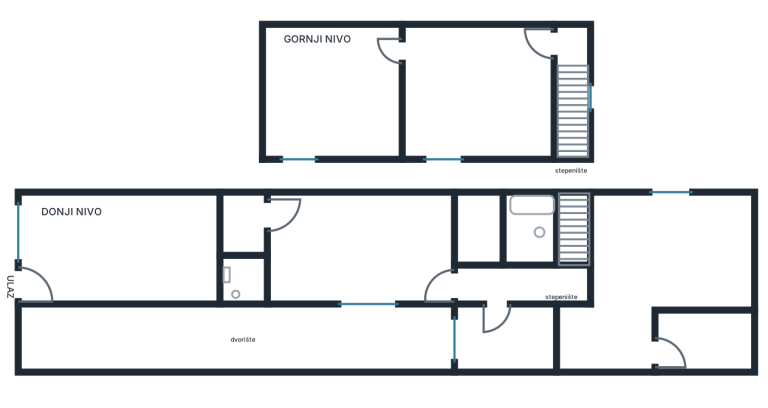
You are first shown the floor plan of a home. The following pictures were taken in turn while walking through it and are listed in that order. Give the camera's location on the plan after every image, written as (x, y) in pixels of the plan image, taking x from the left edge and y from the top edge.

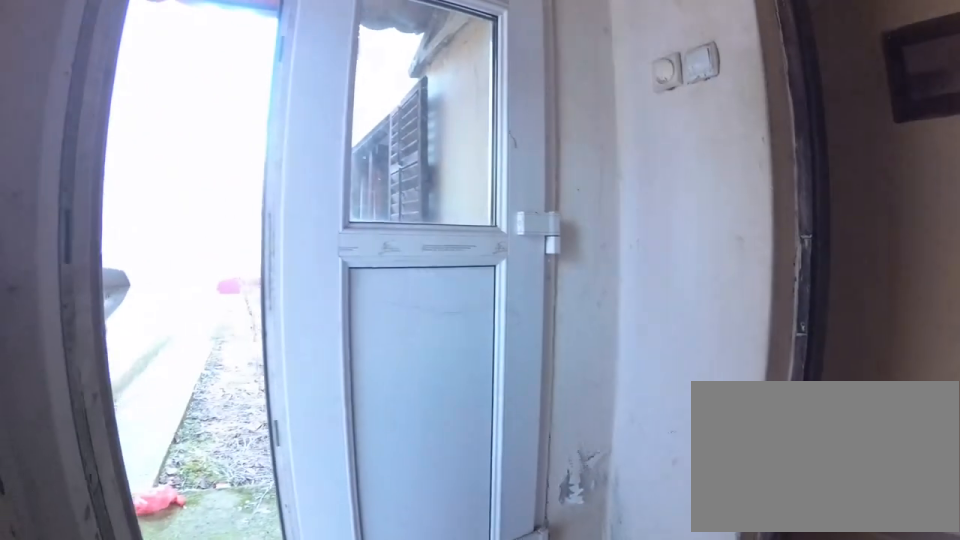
(507, 343)
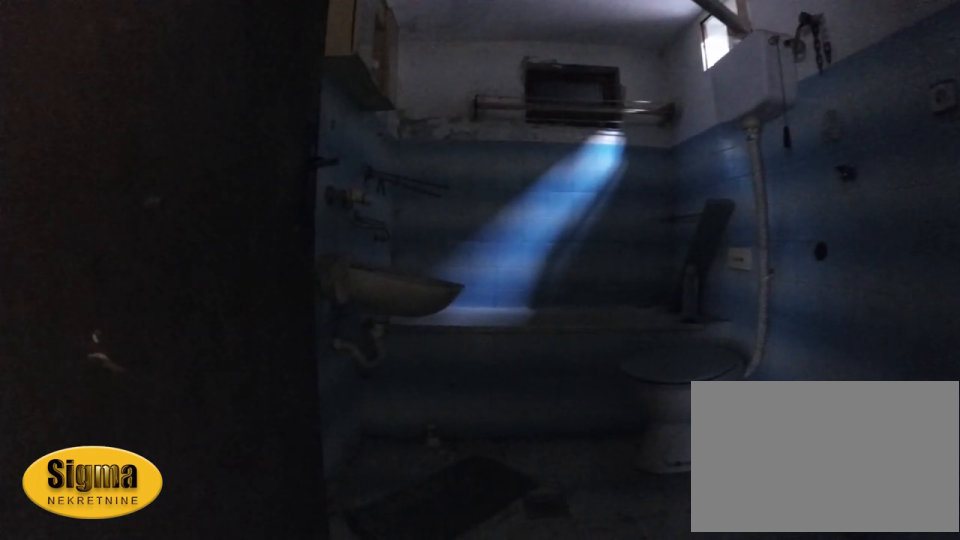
(538, 284)
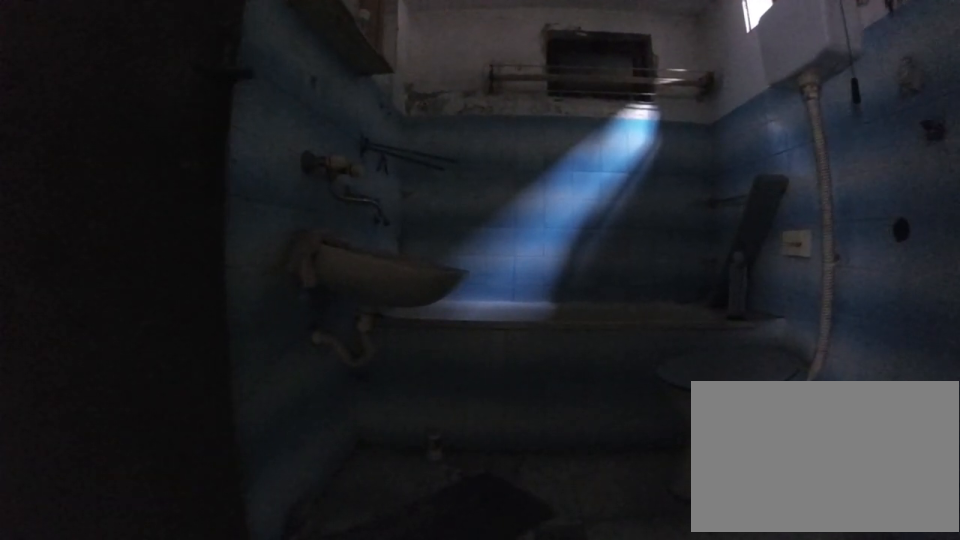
(539, 274)
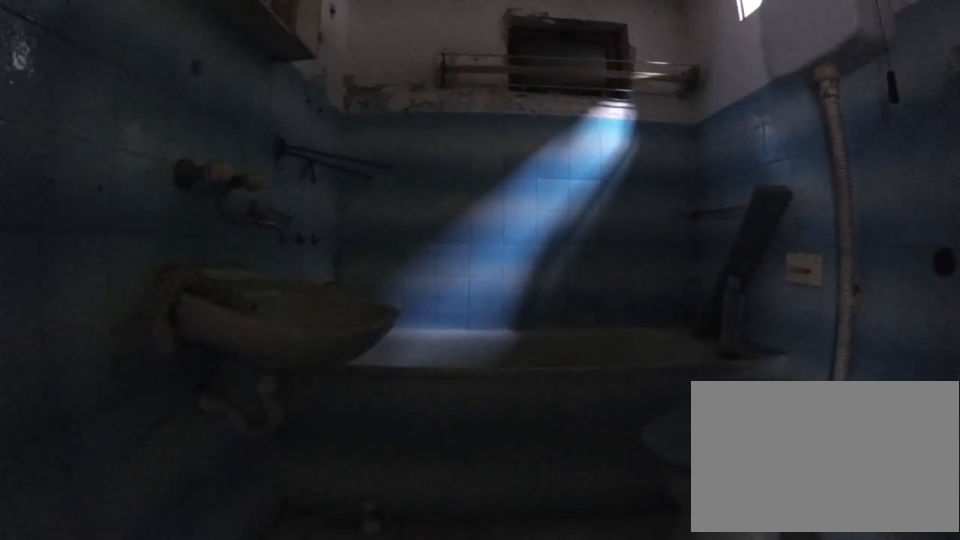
(538, 267)
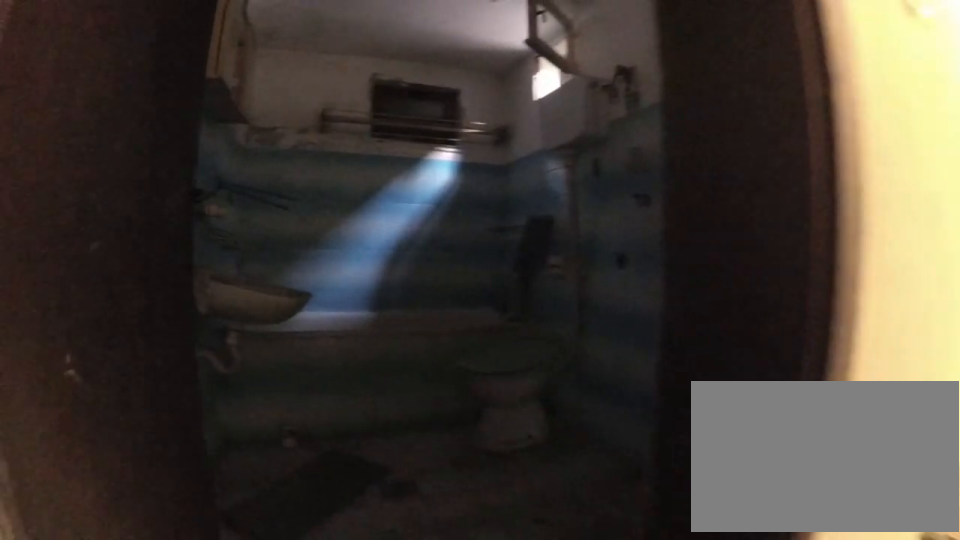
(522, 280)
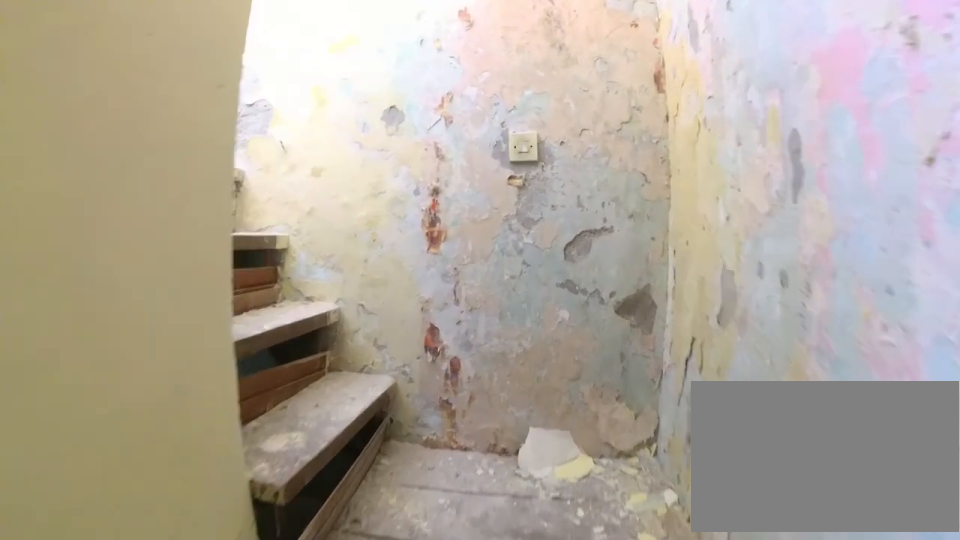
(551, 310)
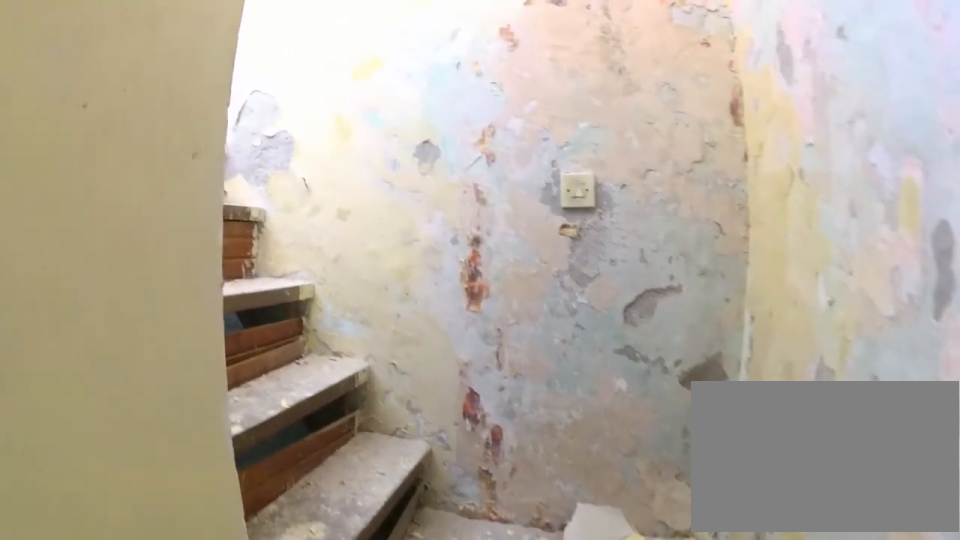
(553, 310)
